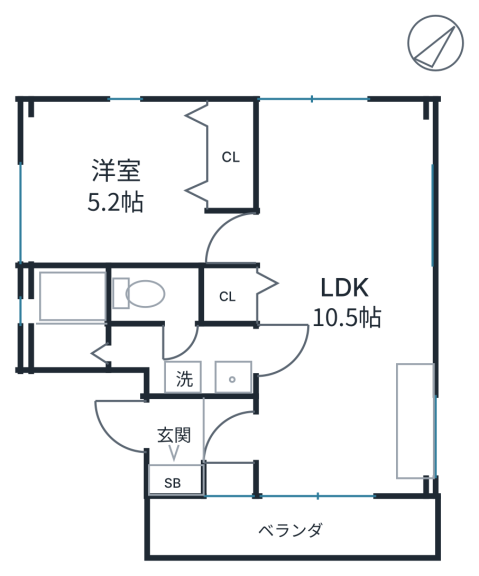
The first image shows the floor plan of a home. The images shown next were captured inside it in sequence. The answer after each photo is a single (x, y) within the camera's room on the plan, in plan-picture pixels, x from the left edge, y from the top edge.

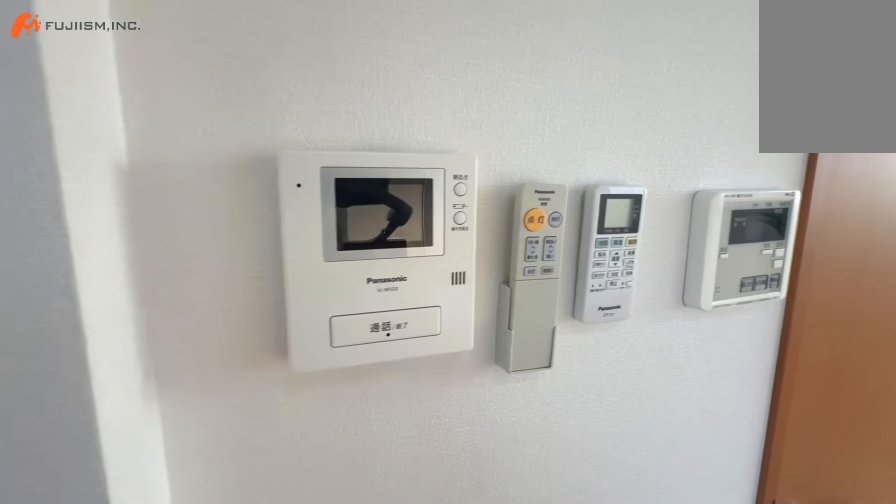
(340, 307)
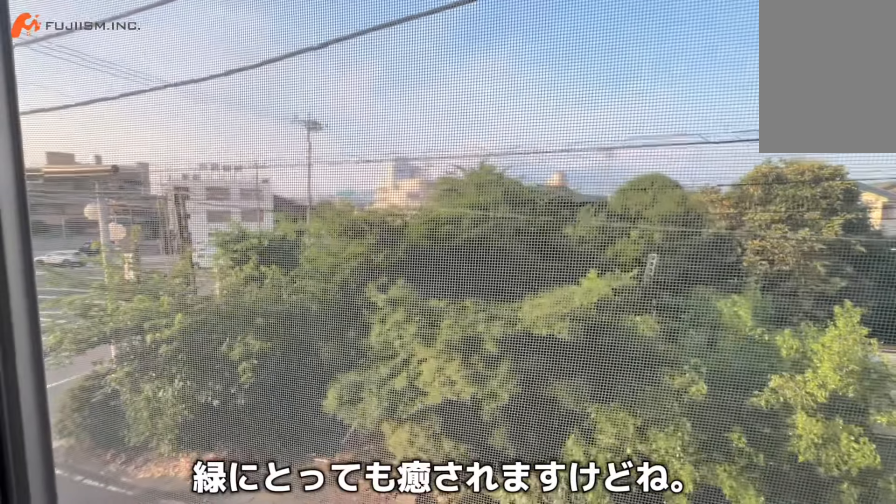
(340, 306)
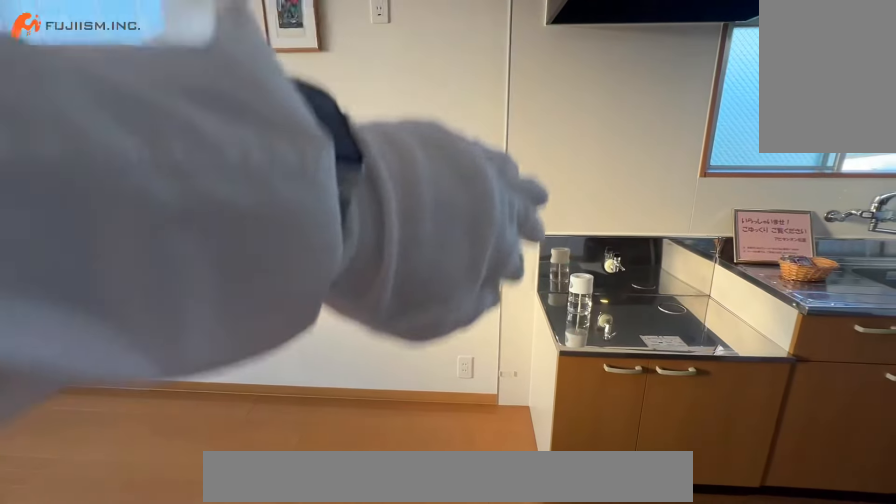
(411, 328)
